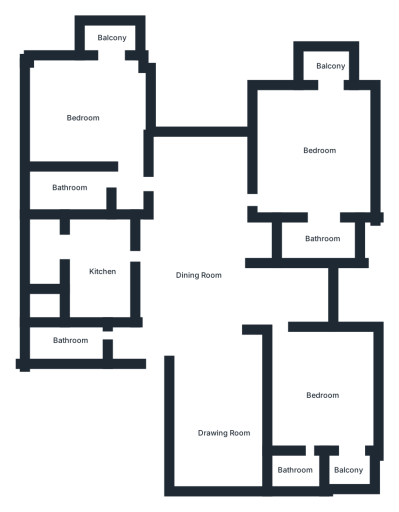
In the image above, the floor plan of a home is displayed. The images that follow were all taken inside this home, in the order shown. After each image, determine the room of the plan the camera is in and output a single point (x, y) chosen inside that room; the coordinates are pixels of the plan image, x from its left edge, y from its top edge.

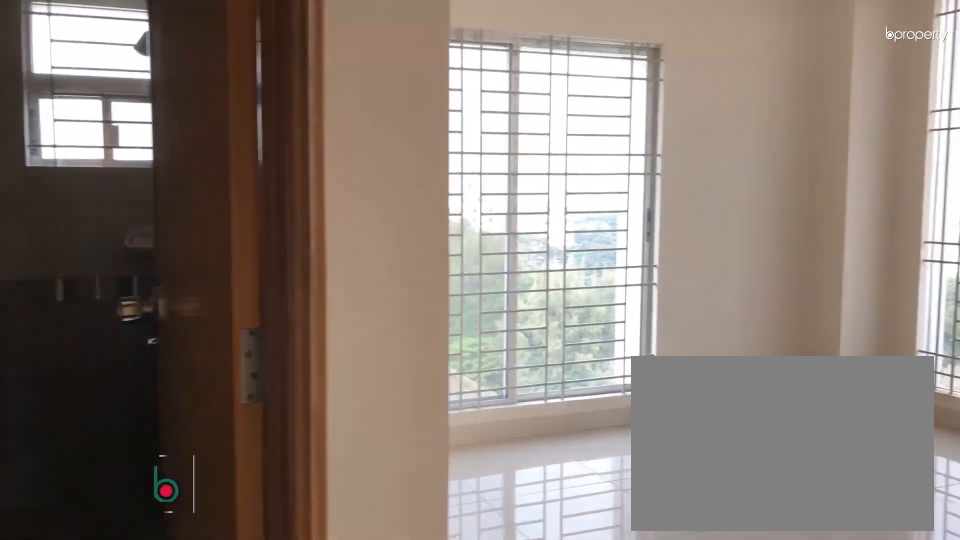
(90, 123)
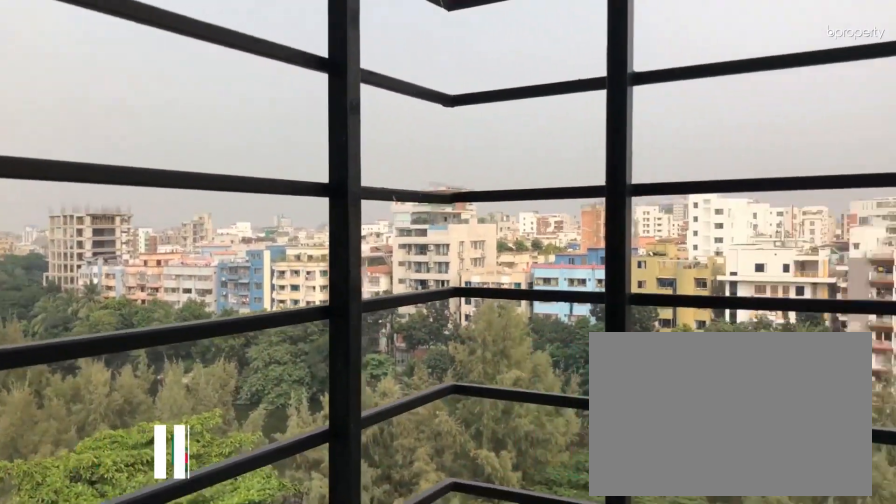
(110, 42)
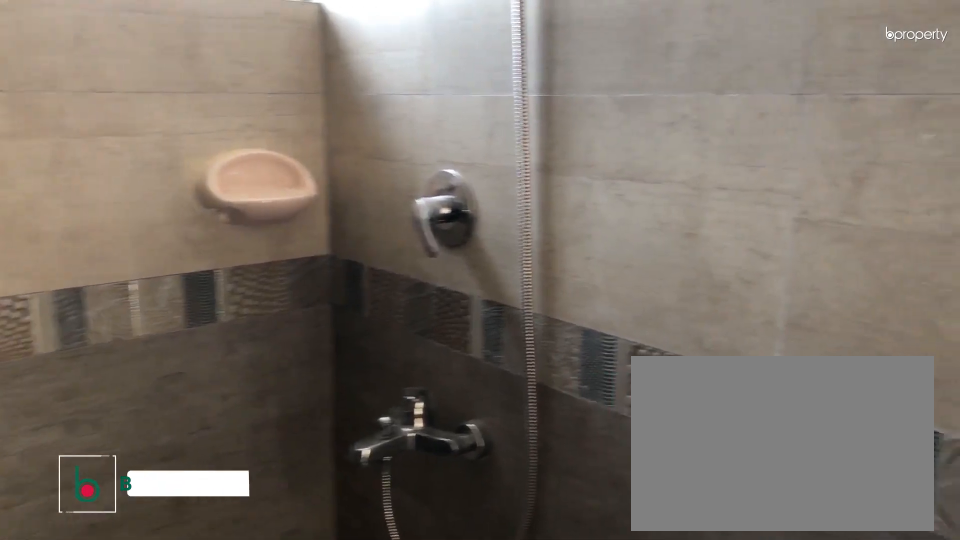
(67, 186)
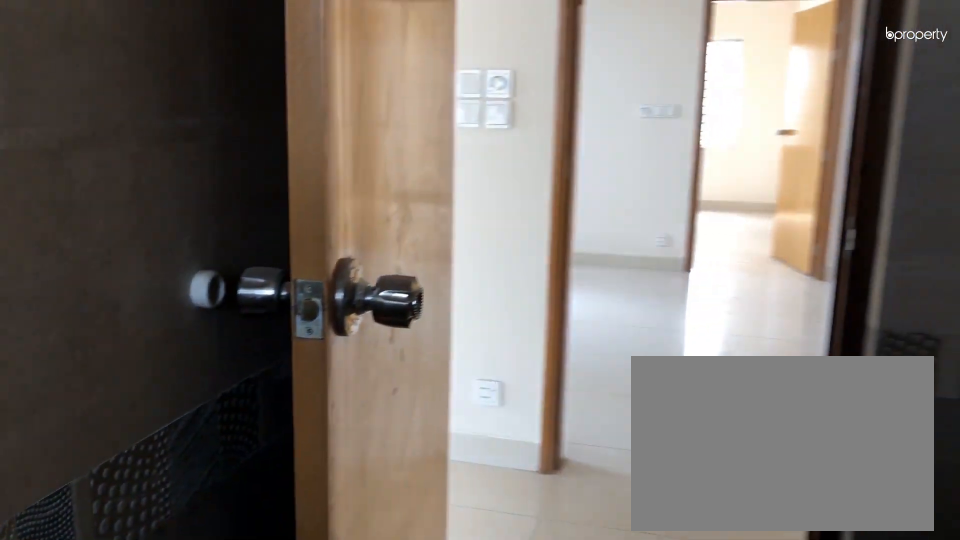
(67, 186)
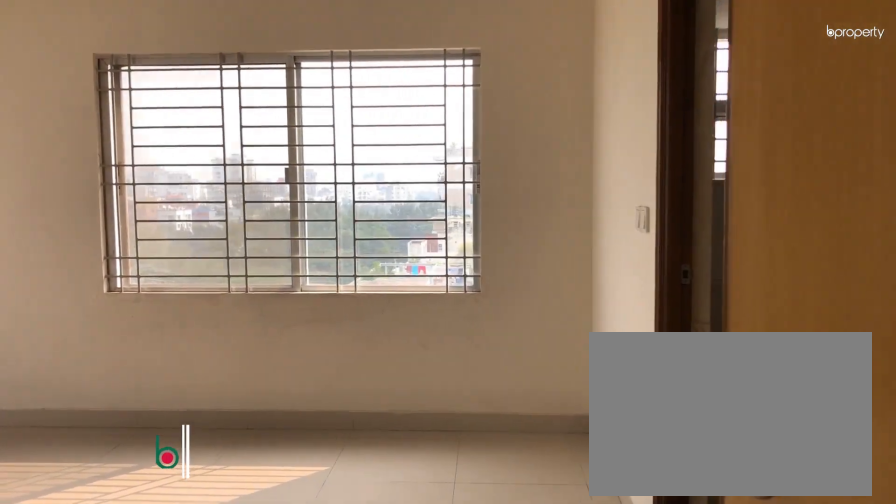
(320, 148)
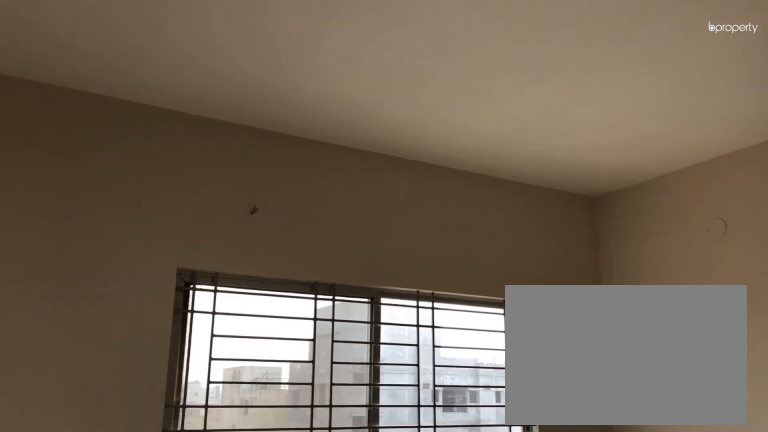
(320, 148)
